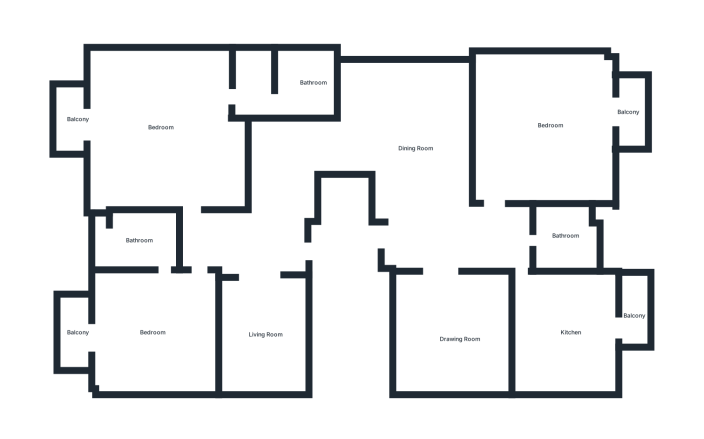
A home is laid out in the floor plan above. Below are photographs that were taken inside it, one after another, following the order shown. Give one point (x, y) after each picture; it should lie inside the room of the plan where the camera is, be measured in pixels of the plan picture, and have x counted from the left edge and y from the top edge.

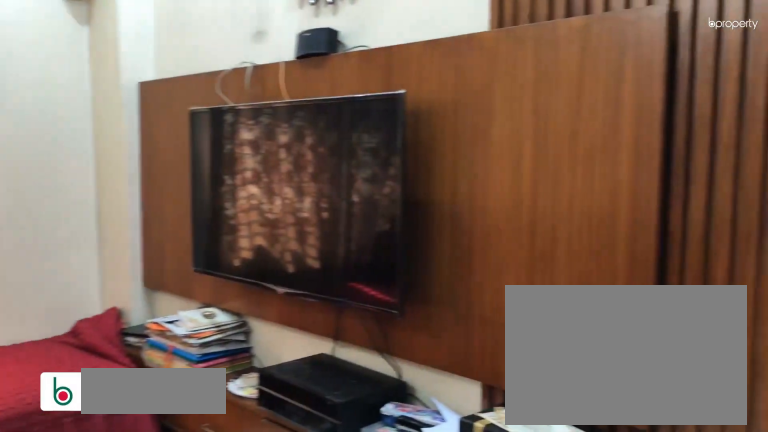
(449, 324)
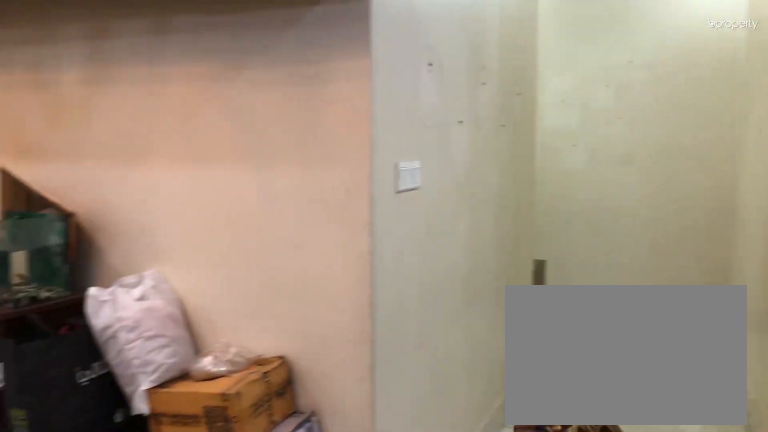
(412, 131)
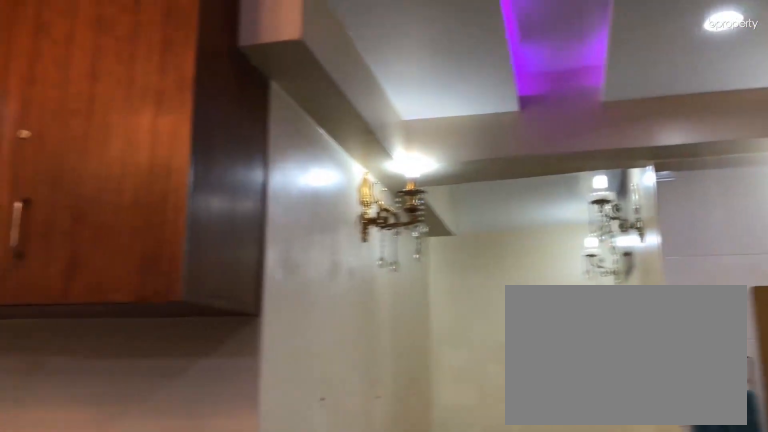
(406, 133)
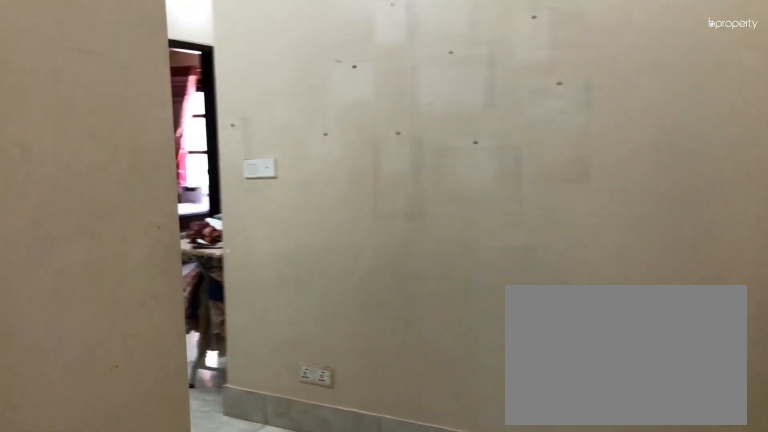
(284, 156)
